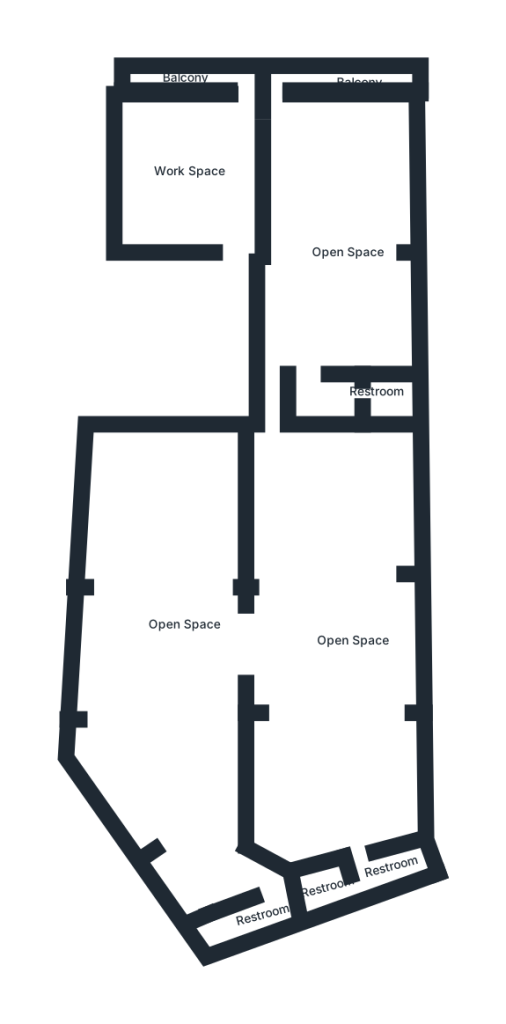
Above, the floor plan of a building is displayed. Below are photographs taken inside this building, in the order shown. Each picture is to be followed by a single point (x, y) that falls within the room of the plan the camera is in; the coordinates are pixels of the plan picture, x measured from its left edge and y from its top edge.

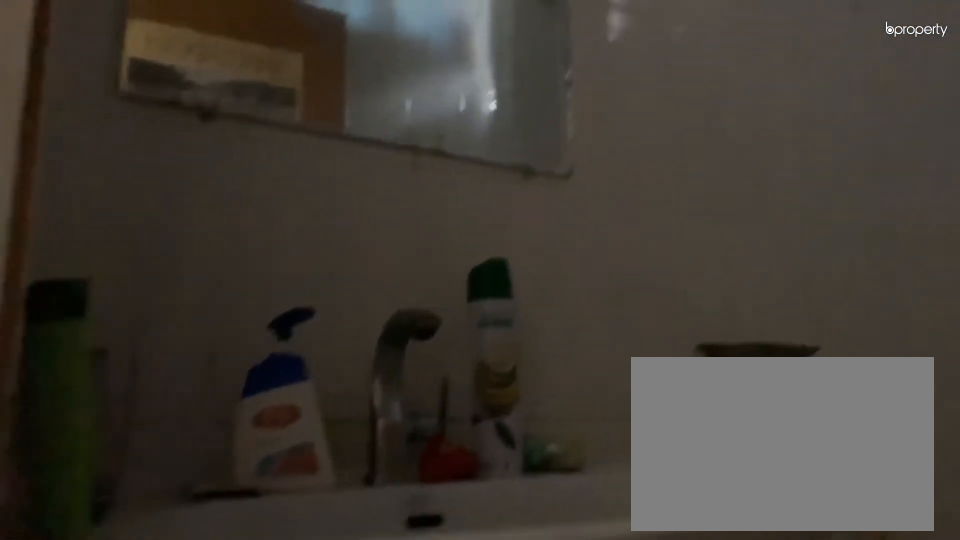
(384, 391)
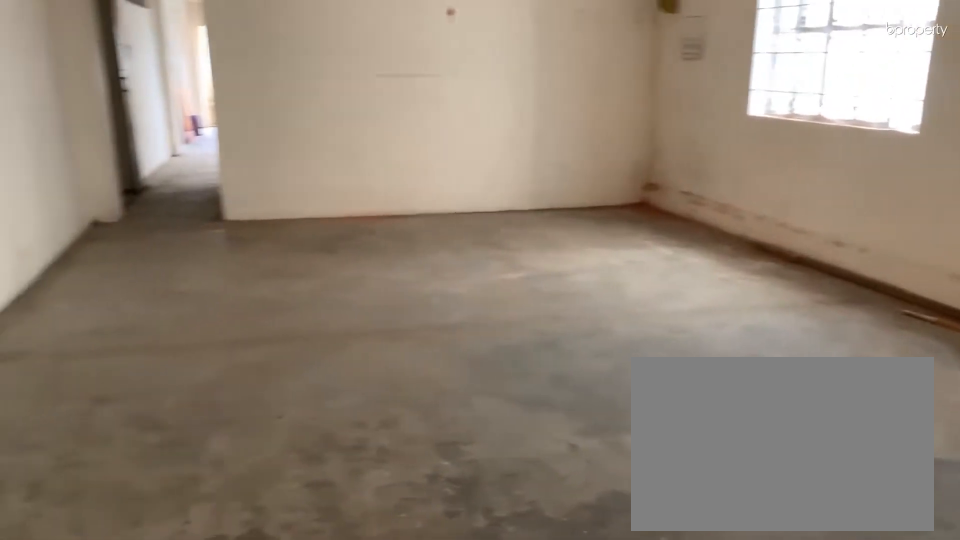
(330, 667)
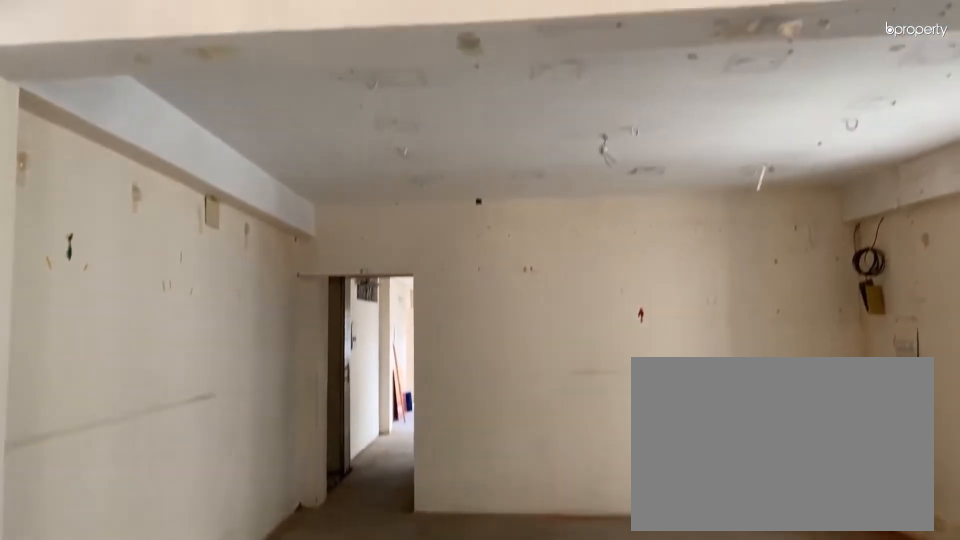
(330, 667)
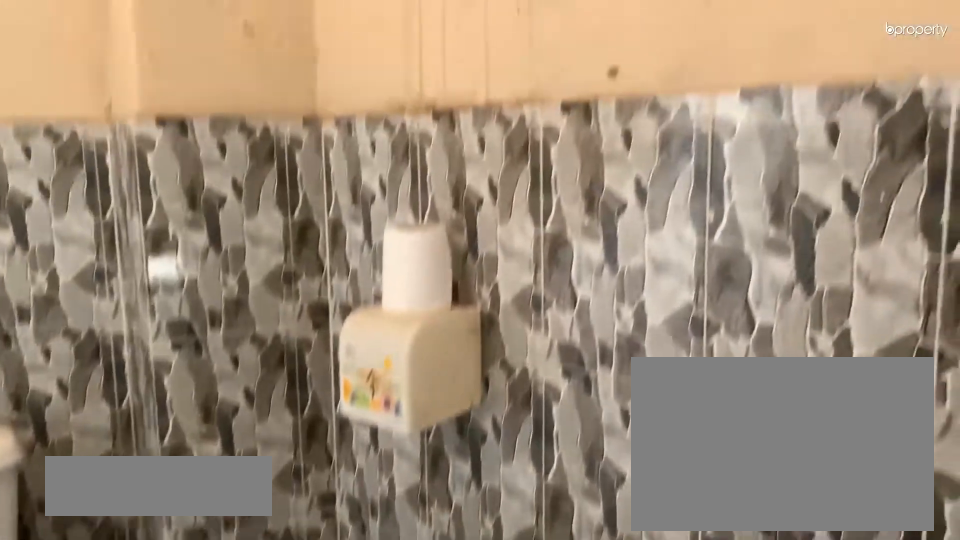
(390, 876)
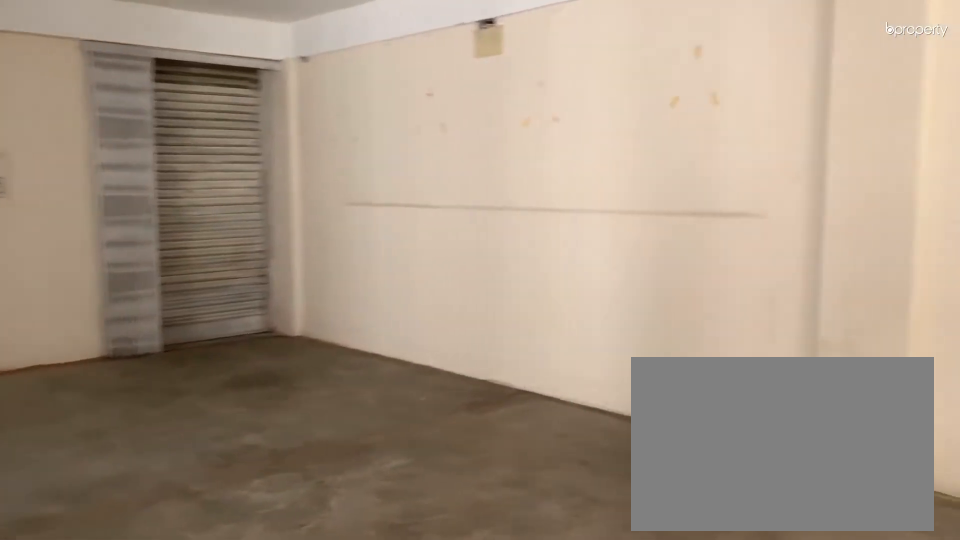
(159, 654)
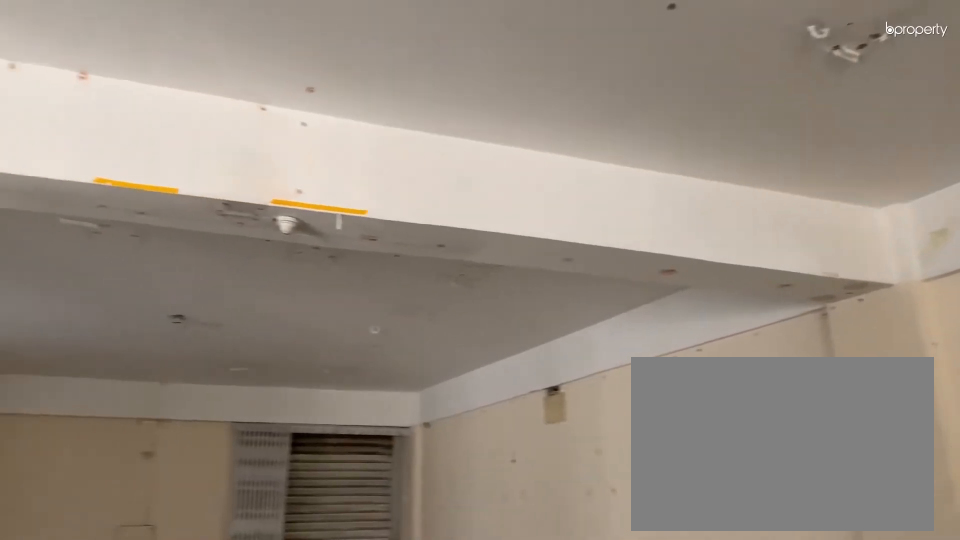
(159, 670)
